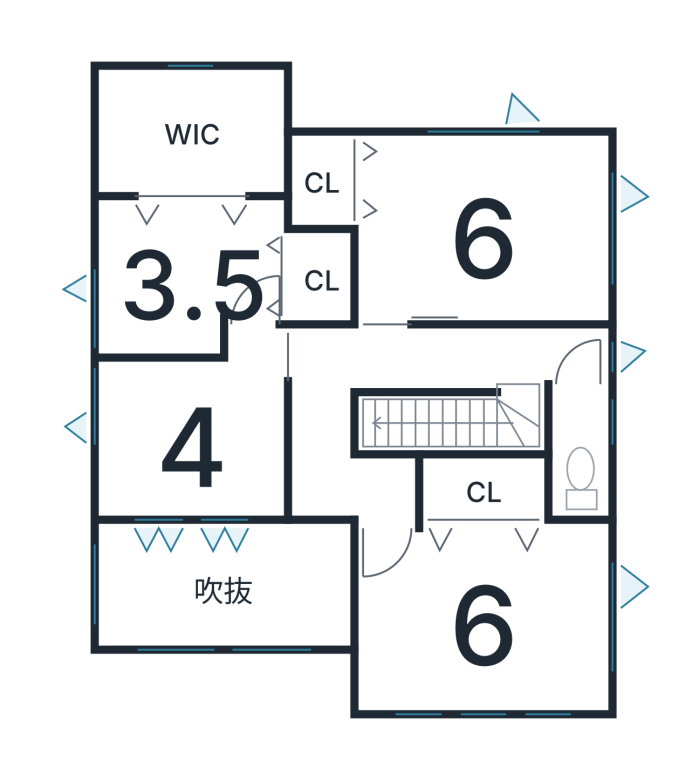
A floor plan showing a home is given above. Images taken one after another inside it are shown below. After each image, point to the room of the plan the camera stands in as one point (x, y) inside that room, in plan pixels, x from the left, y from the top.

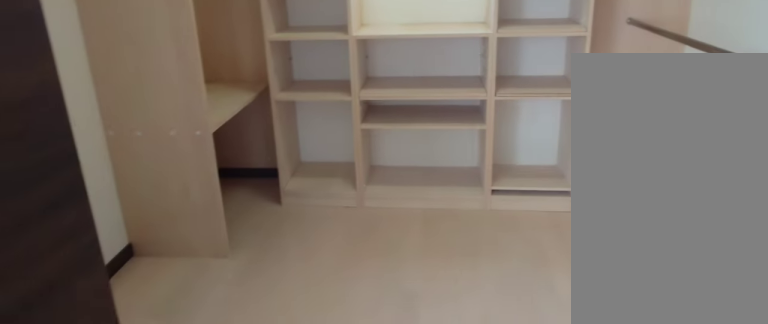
(178, 122)
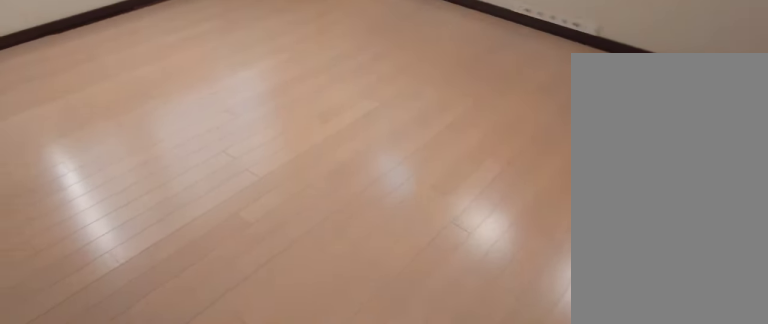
(474, 603)
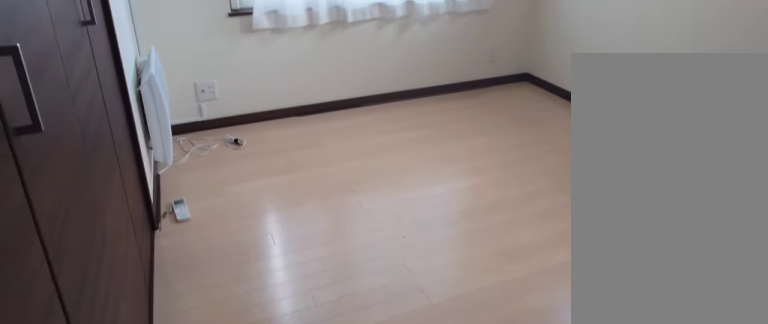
(474, 603)
